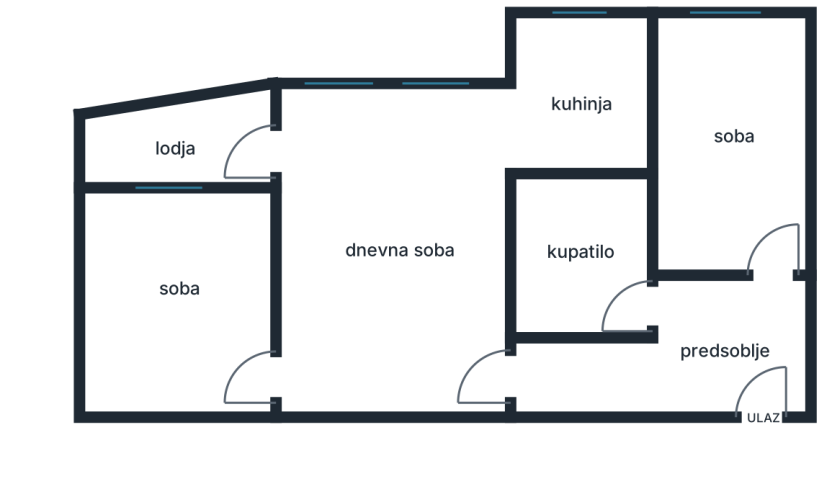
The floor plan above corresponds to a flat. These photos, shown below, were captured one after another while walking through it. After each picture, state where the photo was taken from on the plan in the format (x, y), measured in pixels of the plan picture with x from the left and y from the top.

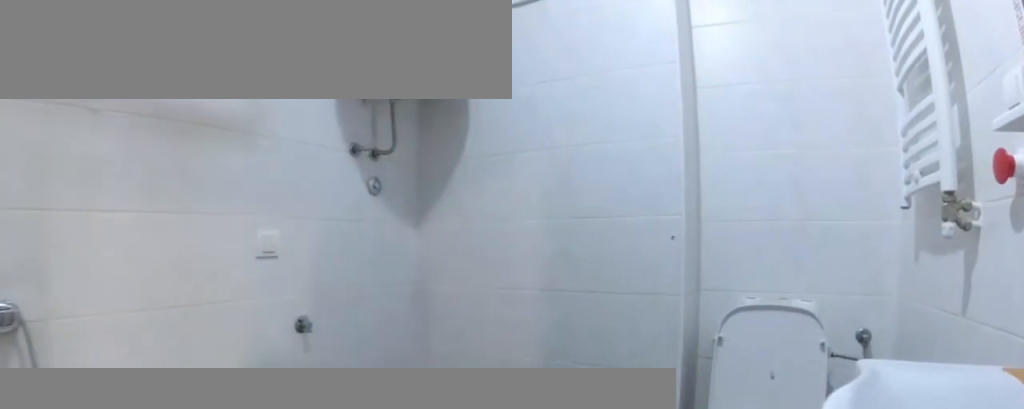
(611, 290)
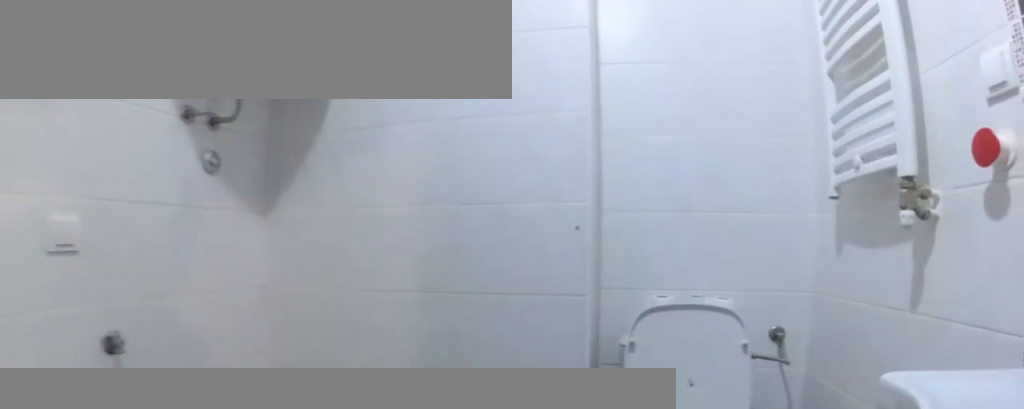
(609, 274)
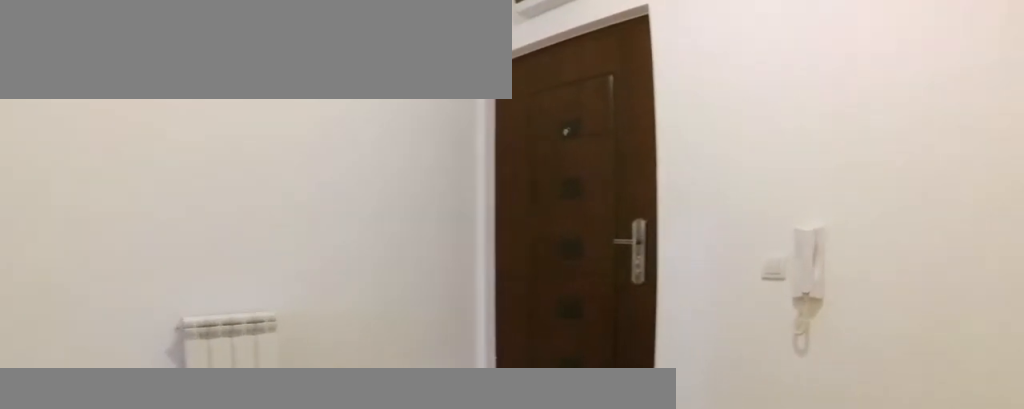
(671, 304)
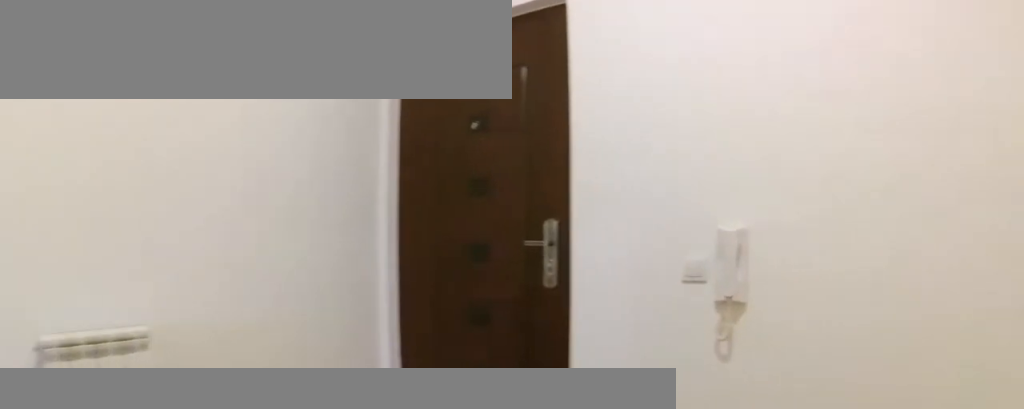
(682, 308)
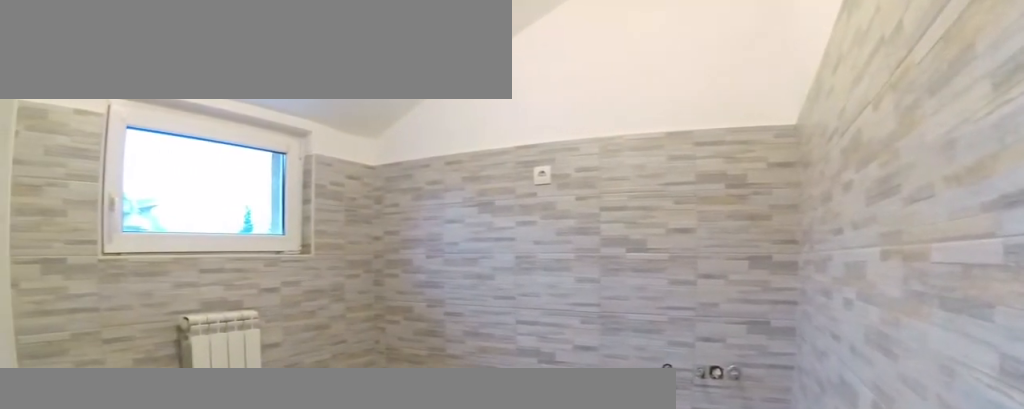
(501, 167)
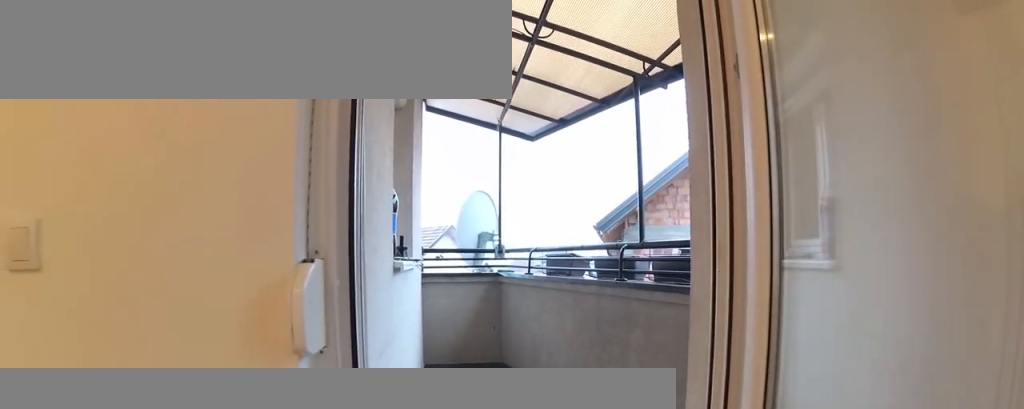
(317, 139)
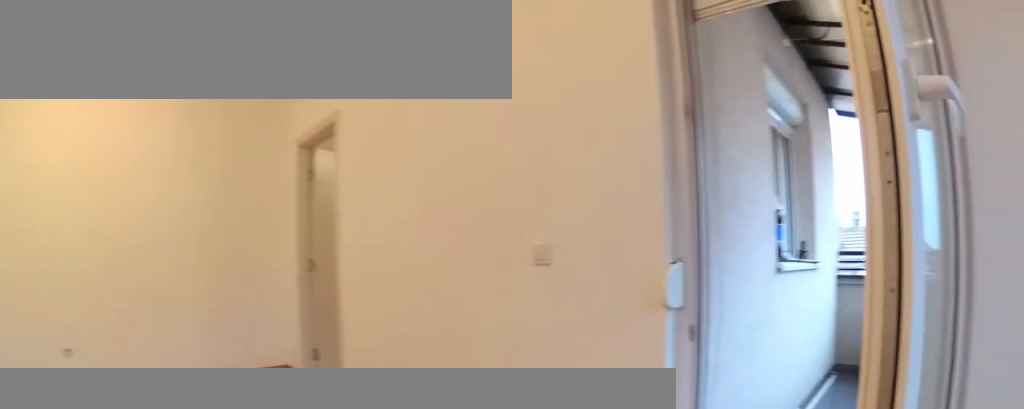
(326, 120)
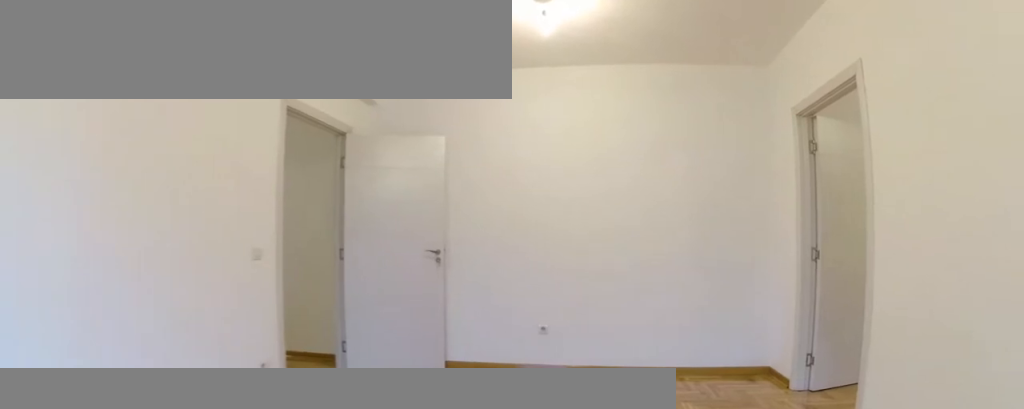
(311, 172)
